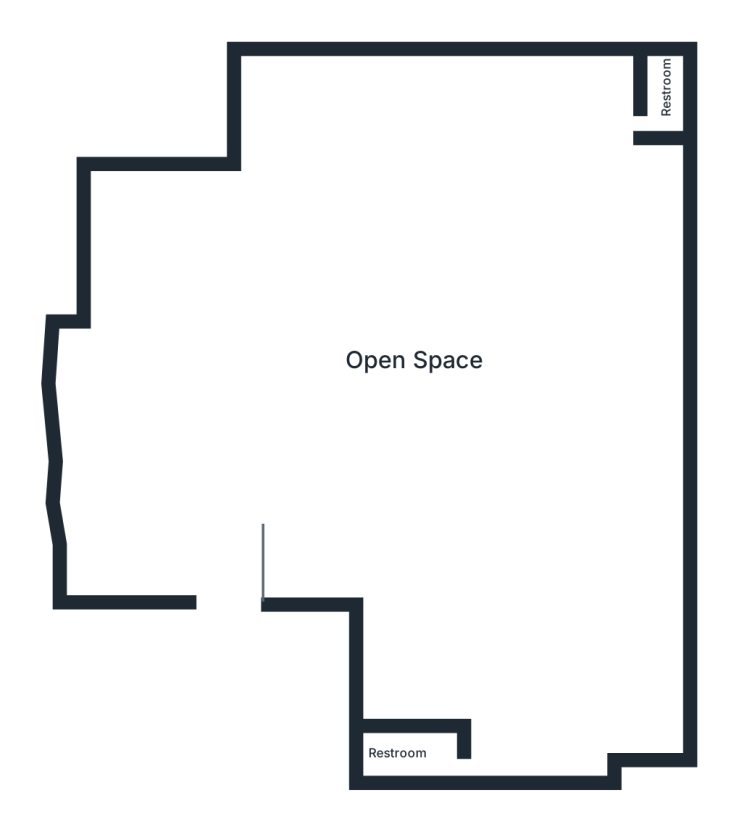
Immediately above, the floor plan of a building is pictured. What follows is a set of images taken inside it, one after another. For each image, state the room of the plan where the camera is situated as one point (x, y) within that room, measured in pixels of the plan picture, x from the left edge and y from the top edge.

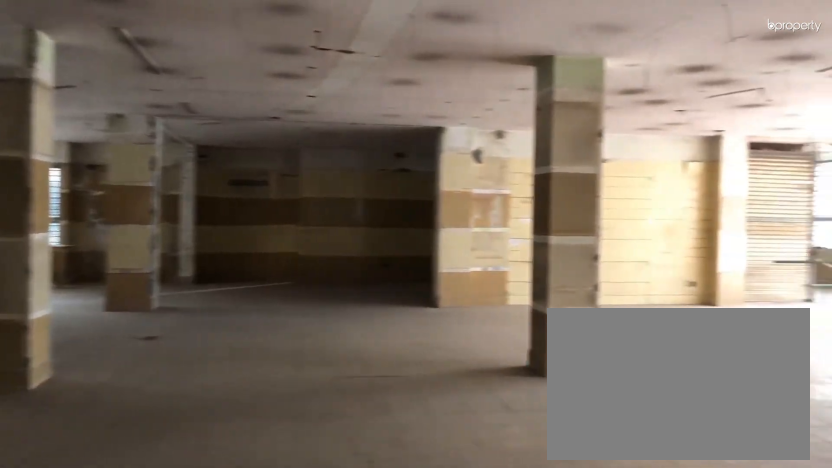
(444, 395)
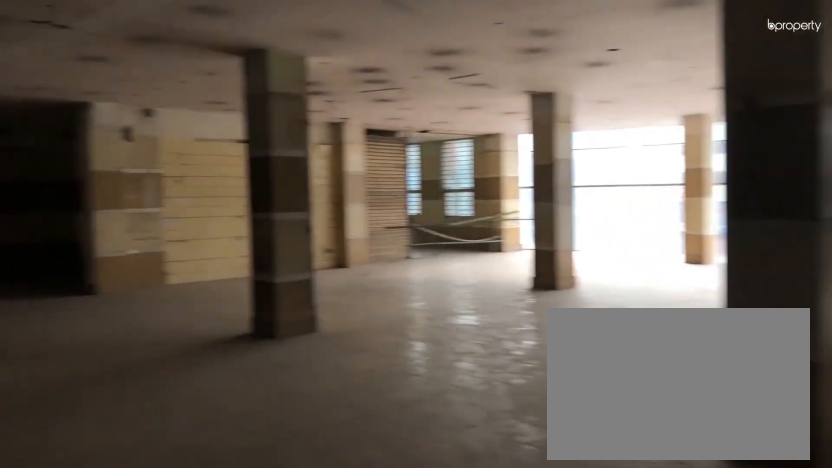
(435, 375)
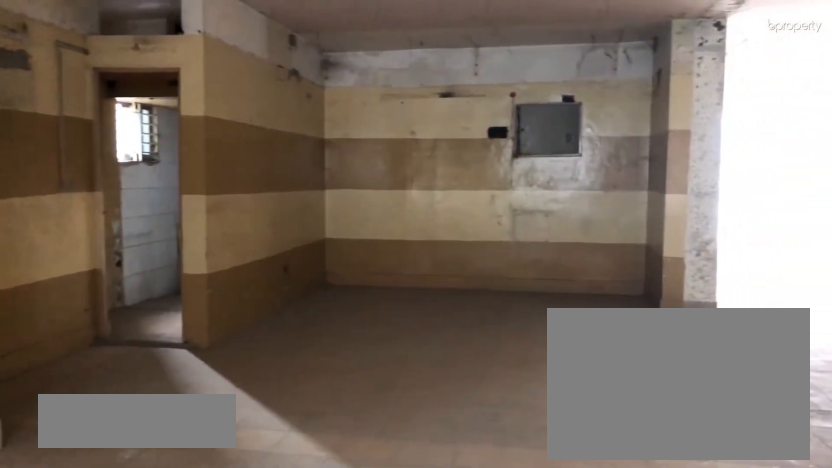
(515, 654)
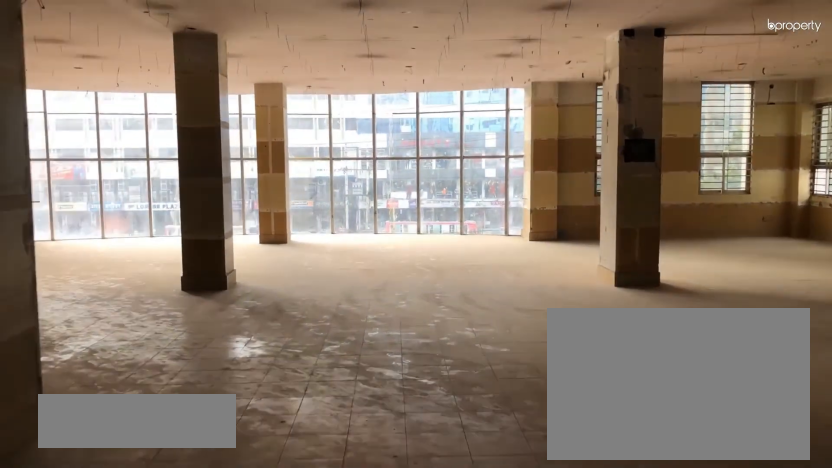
(425, 381)
